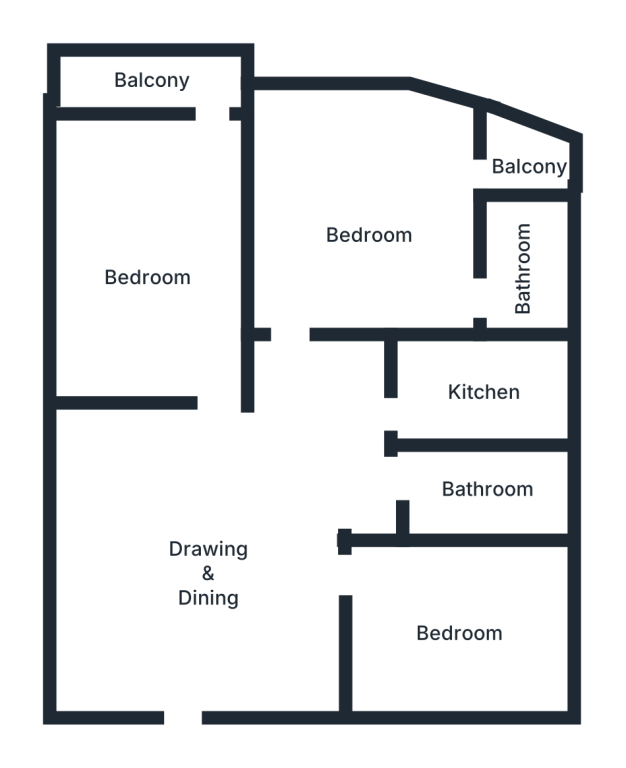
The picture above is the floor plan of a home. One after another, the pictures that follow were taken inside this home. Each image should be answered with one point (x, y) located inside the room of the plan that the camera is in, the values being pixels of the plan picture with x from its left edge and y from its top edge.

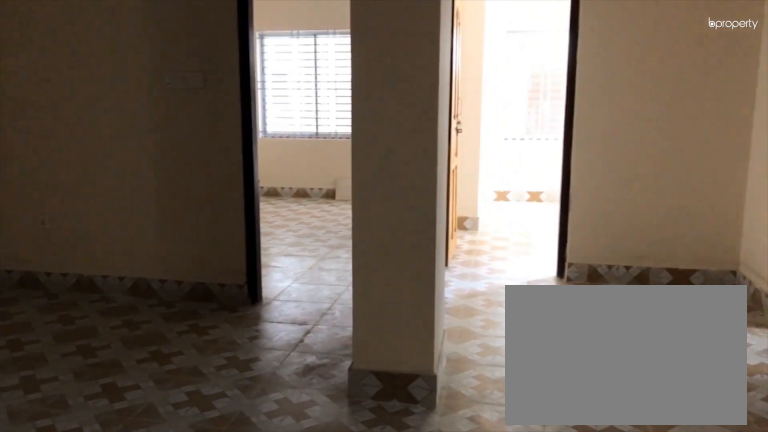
(217, 563)
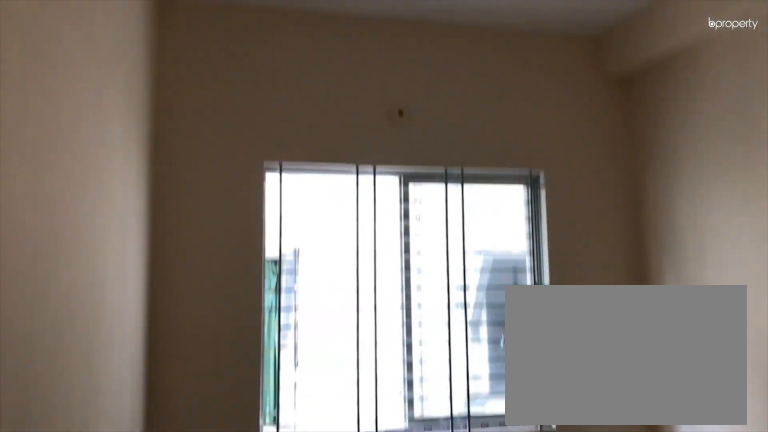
(462, 633)
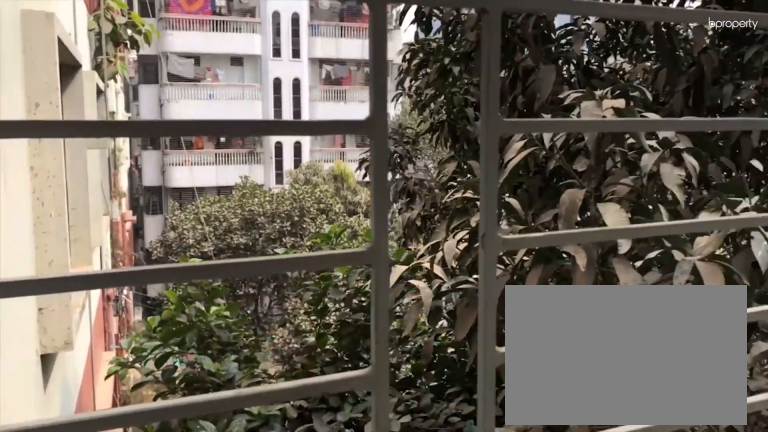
(519, 160)
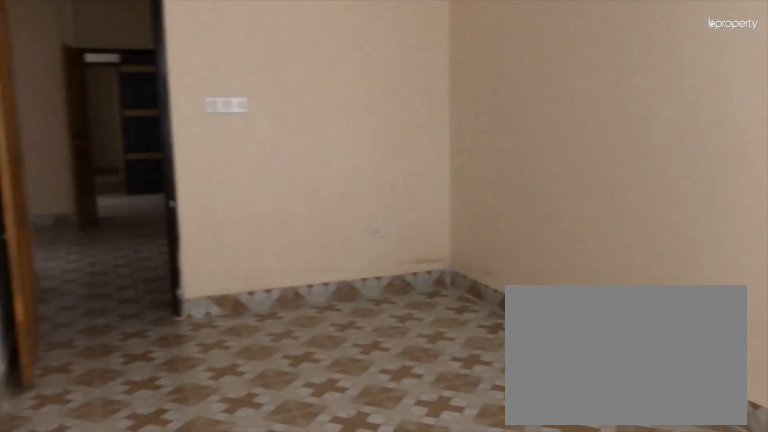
(136, 273)
